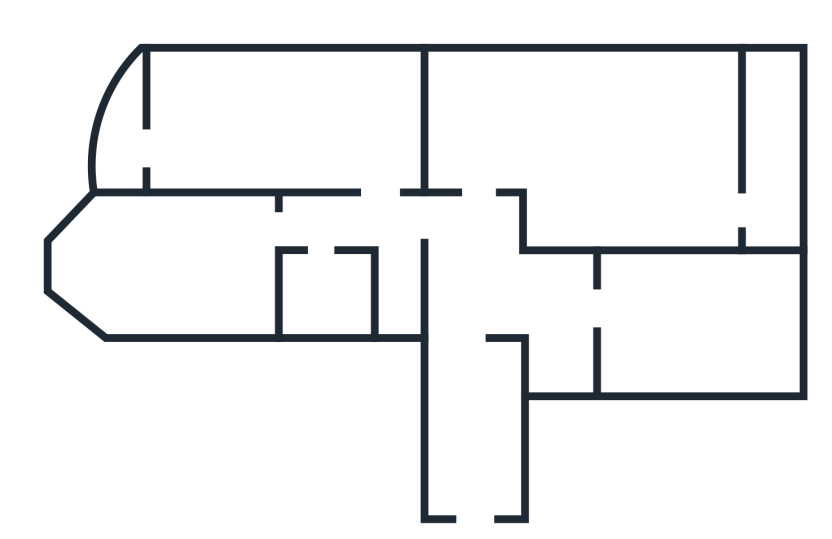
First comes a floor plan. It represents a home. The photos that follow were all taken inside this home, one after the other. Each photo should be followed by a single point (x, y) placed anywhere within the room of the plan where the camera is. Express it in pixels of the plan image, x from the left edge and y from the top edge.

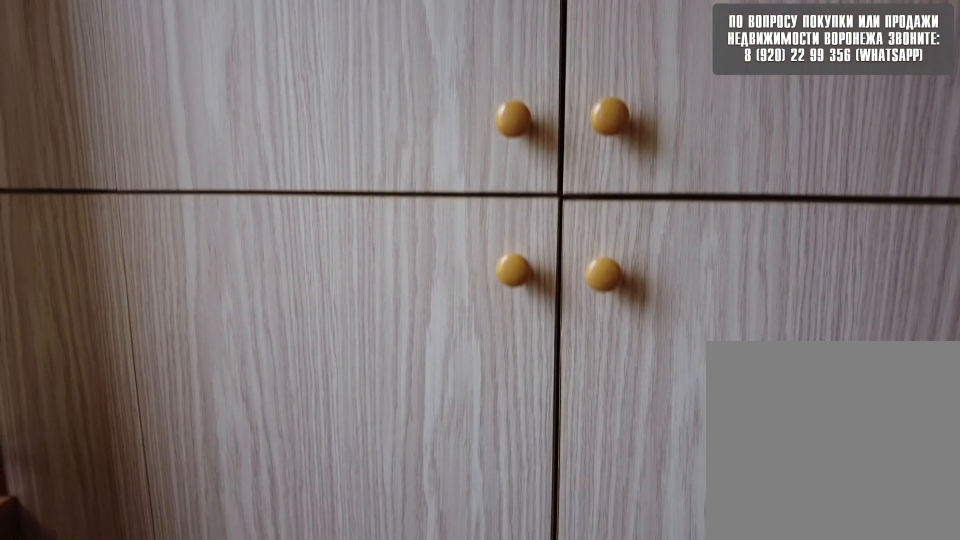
(789, 202)
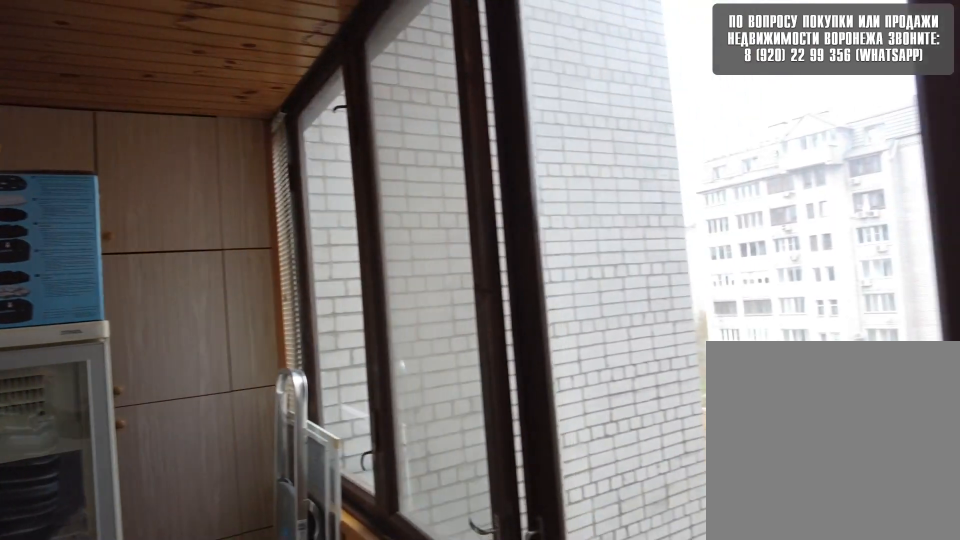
(789, 202)
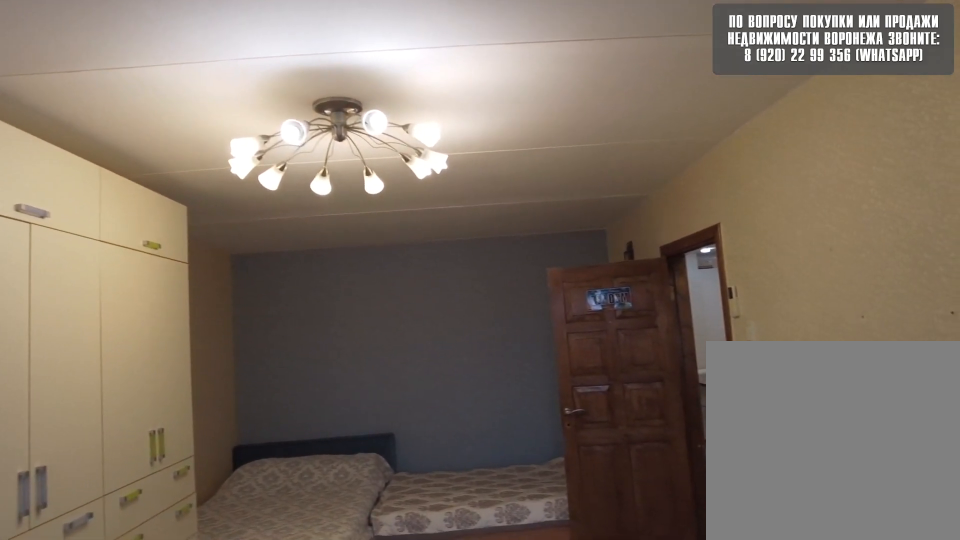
(342, 131)
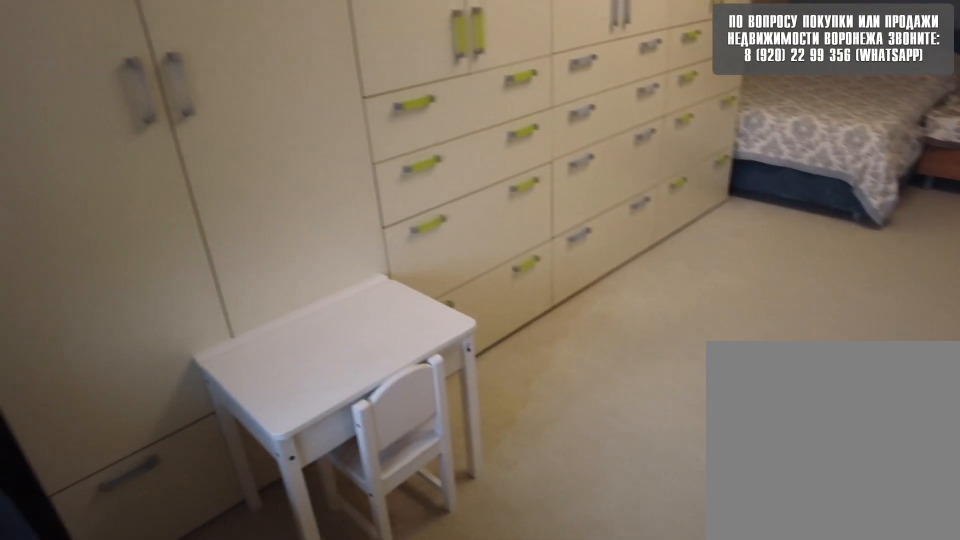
(342, 131)
